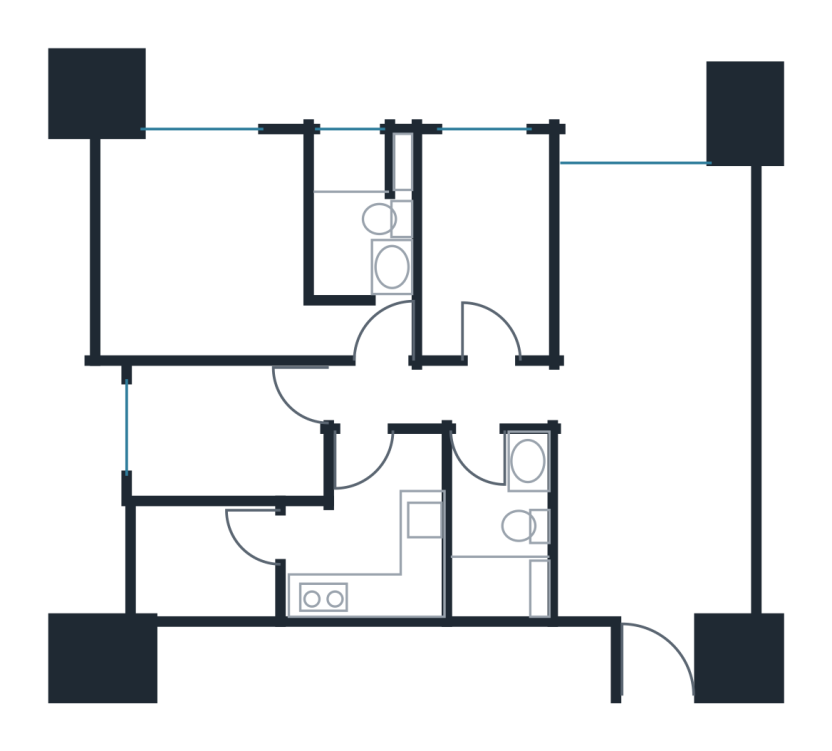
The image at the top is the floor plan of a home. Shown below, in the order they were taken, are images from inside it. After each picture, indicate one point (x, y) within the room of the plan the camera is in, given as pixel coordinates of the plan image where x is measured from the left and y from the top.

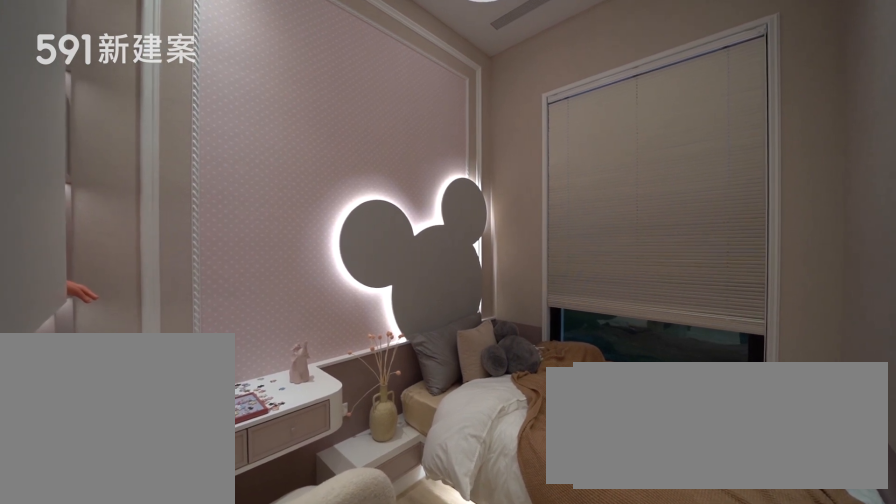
(226, 435)
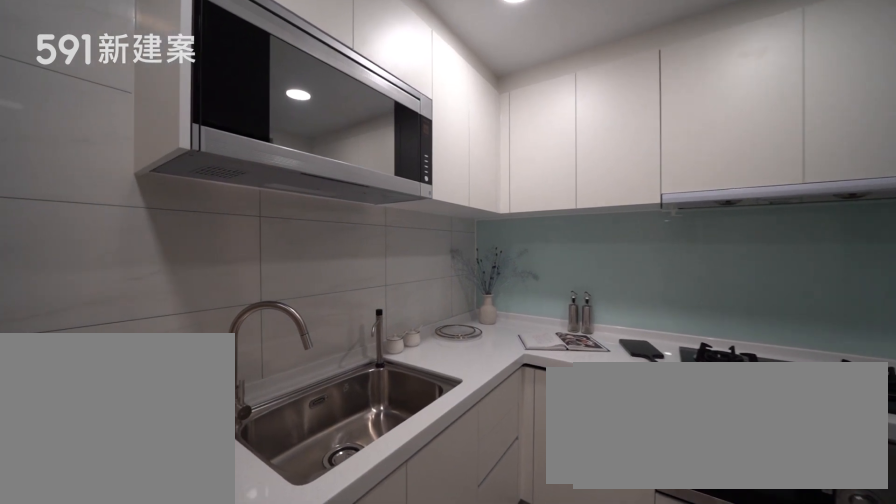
(374, 531)
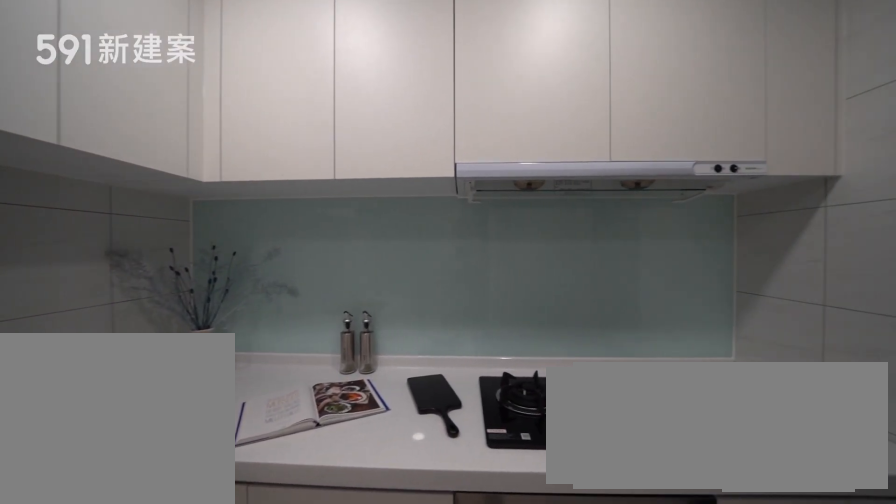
(374, 531)
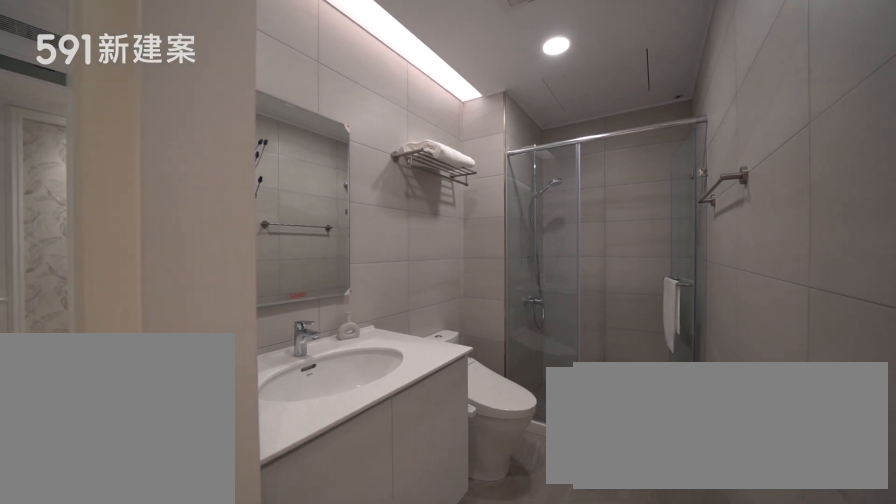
(497, 523)
